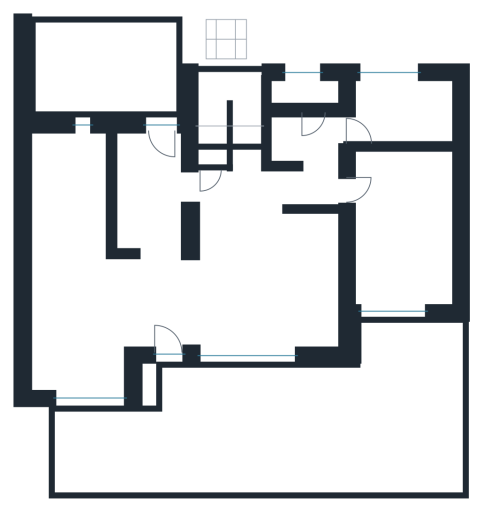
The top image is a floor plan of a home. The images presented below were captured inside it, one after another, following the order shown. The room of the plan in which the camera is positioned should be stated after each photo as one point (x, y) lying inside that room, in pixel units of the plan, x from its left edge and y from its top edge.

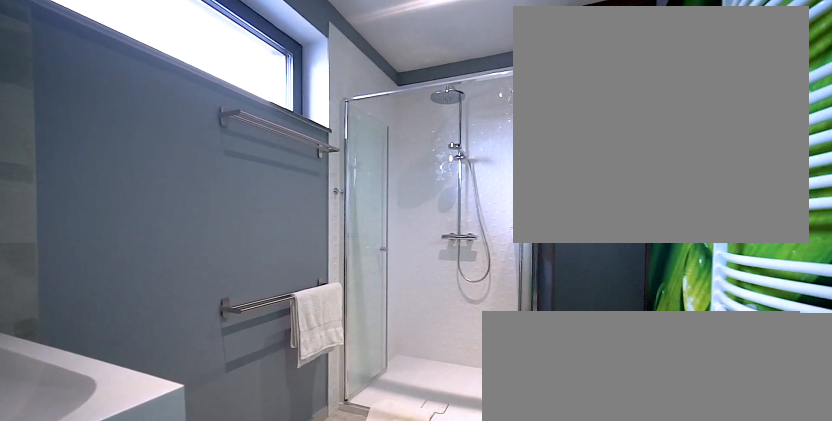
(402, 111)
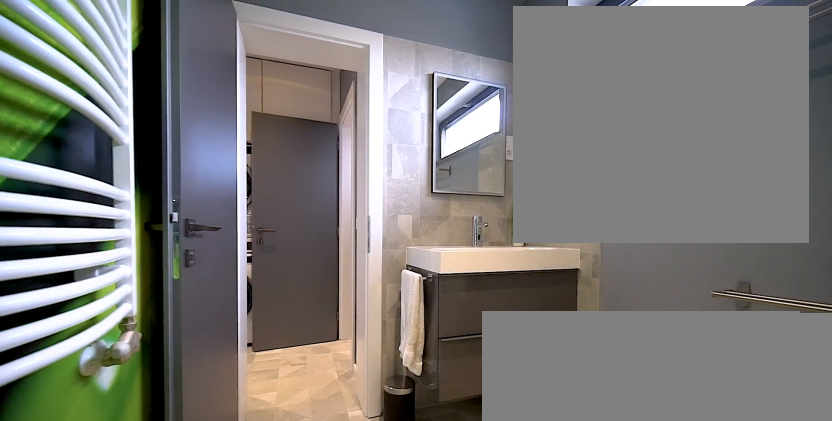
(402, 111)
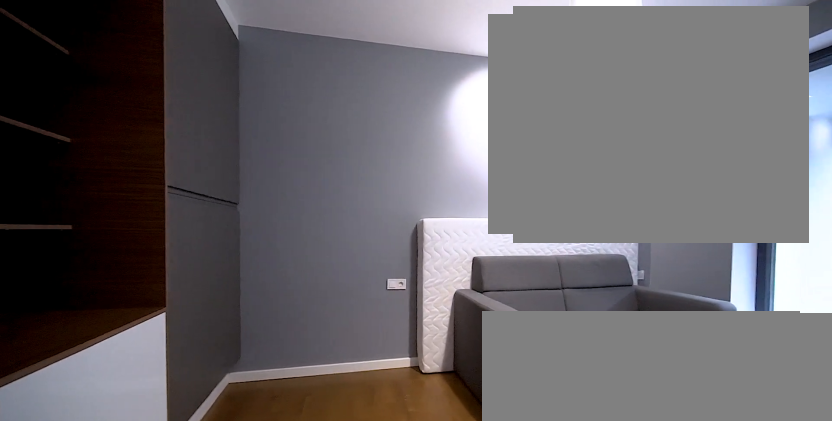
(406, 240)
